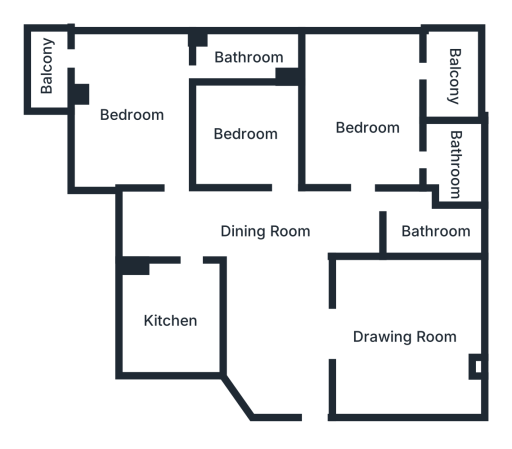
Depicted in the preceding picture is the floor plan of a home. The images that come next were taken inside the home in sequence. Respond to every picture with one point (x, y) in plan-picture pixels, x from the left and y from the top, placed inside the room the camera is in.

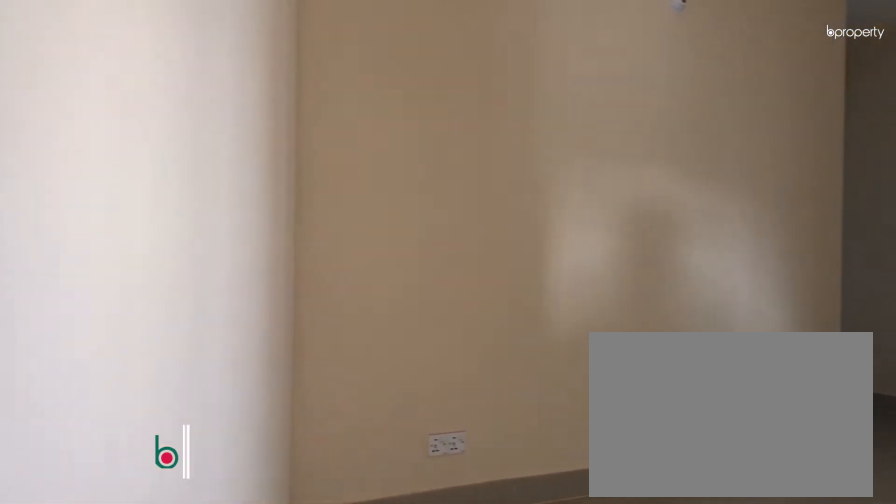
(269, 232)
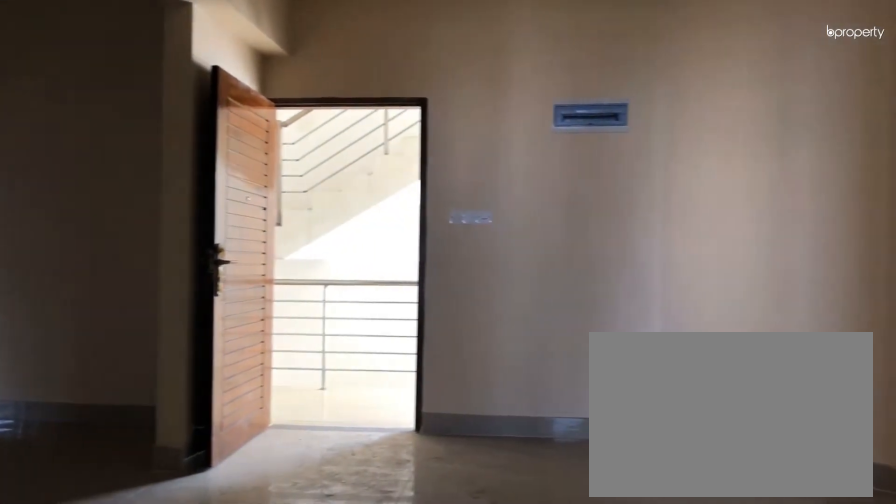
(269, 232)
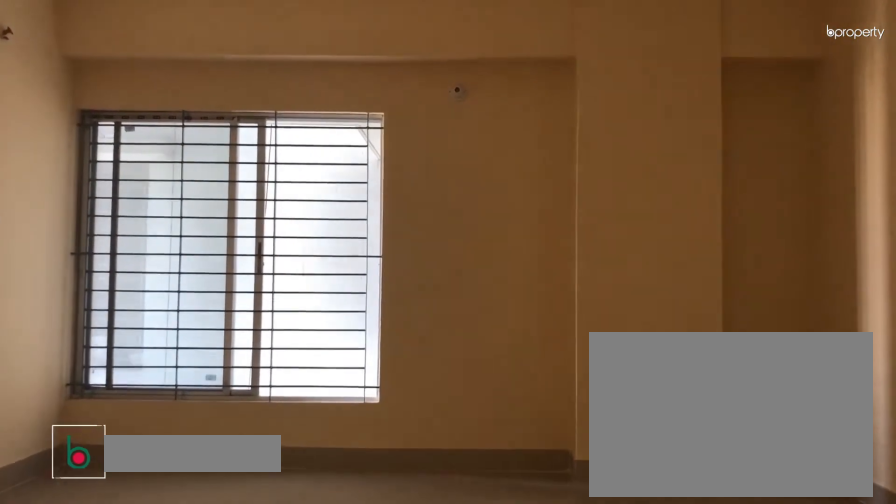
(408, 336)
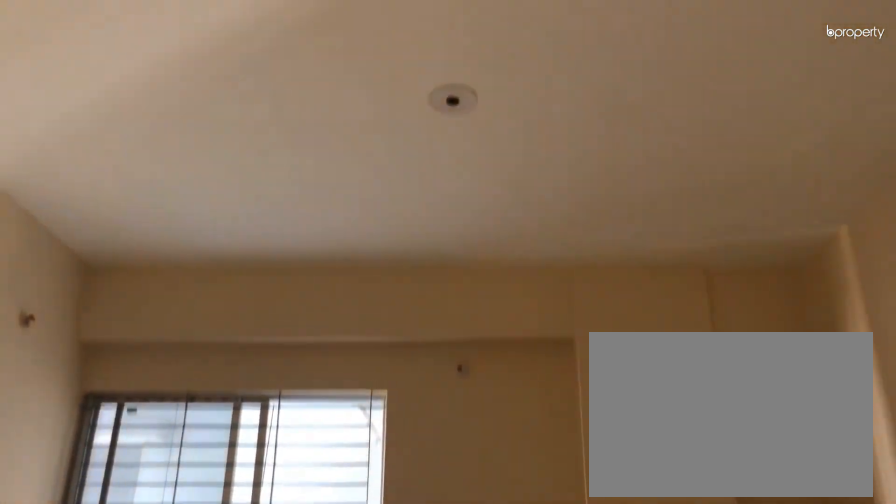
(408, 337)
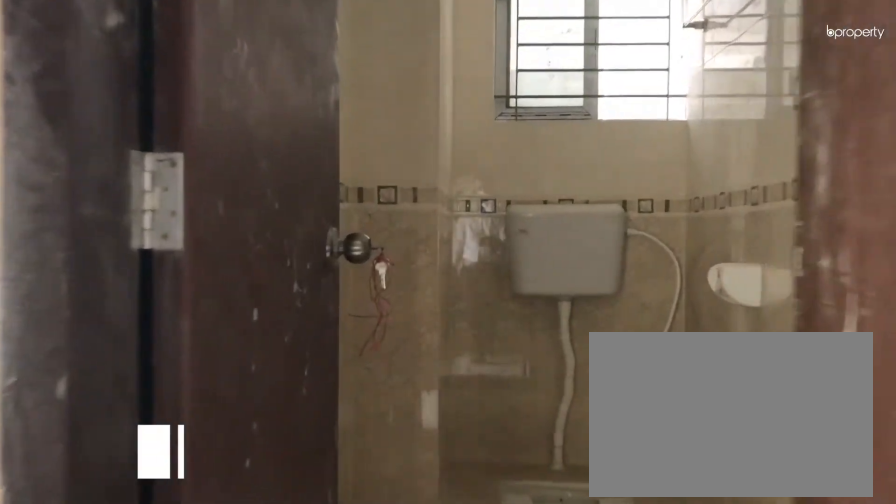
(432, 229)
